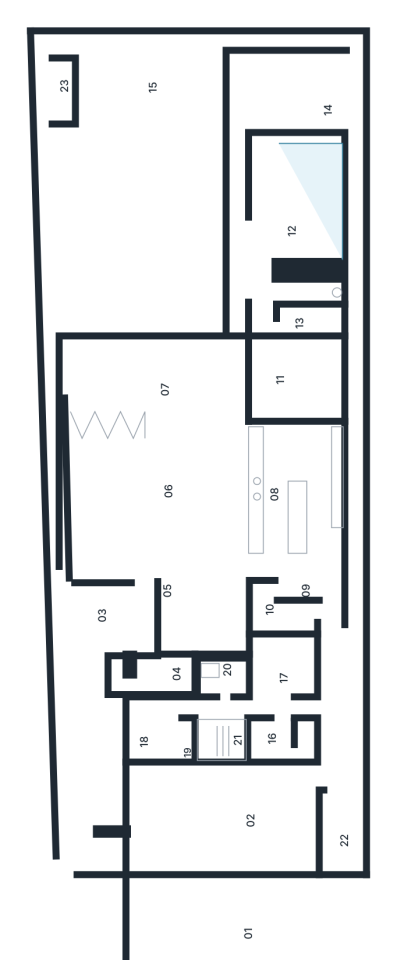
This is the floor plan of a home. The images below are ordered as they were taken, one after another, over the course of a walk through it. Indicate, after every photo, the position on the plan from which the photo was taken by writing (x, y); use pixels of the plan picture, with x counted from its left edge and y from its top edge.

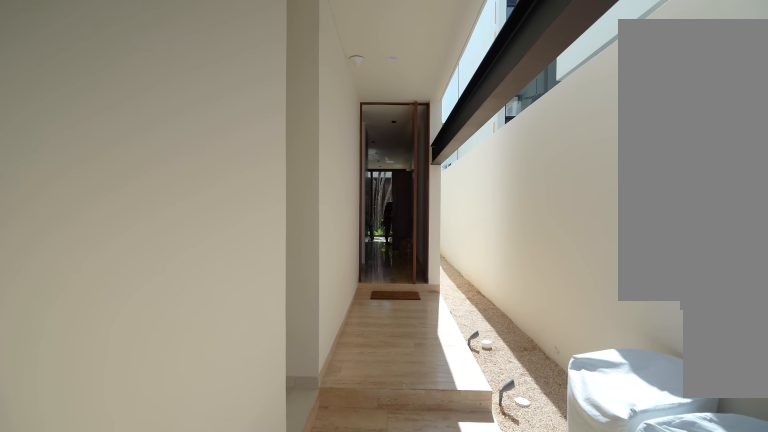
(332, 778)
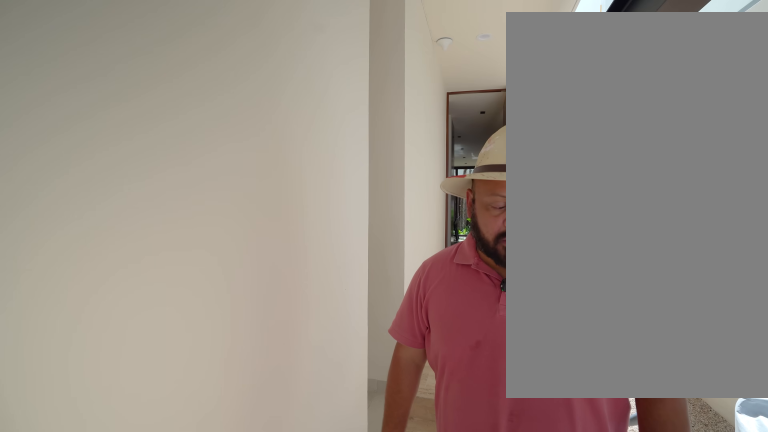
(333, 732)
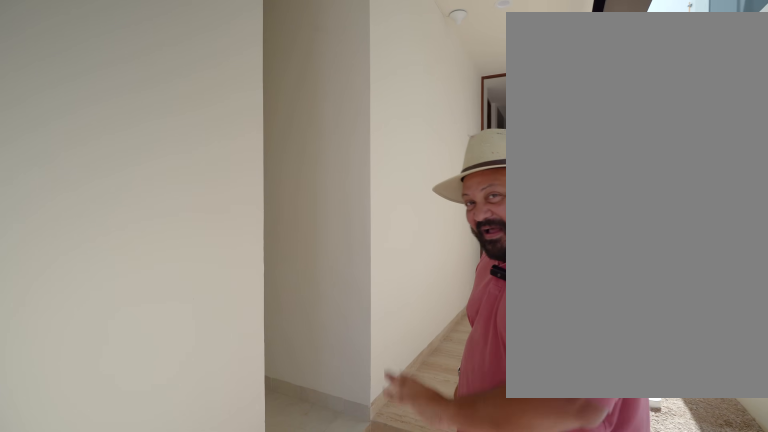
(333, 732)
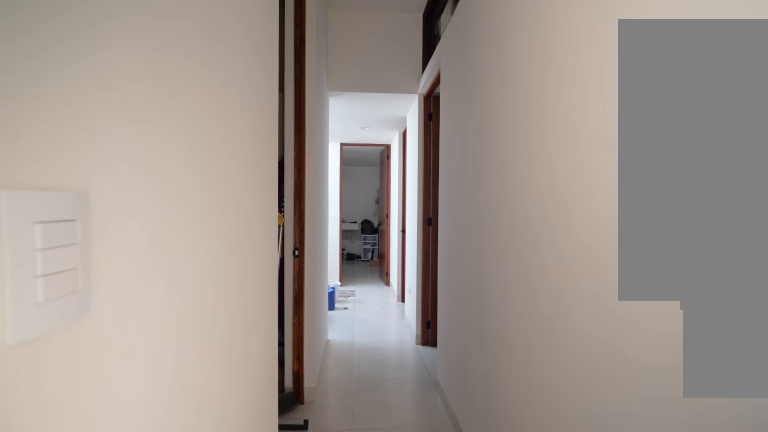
(323, 707)
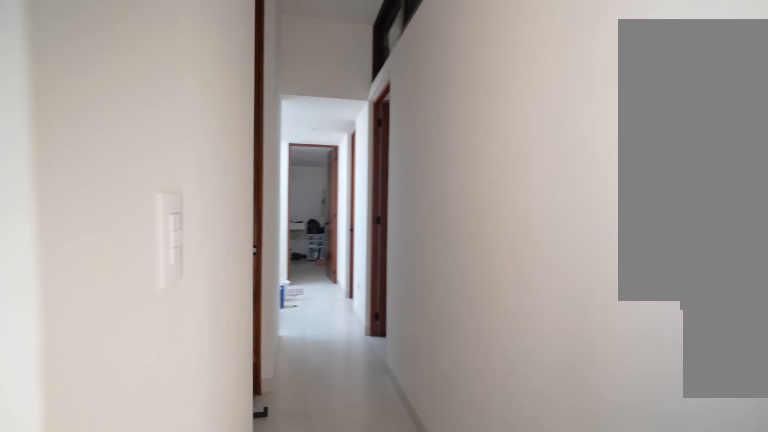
(323, 707)
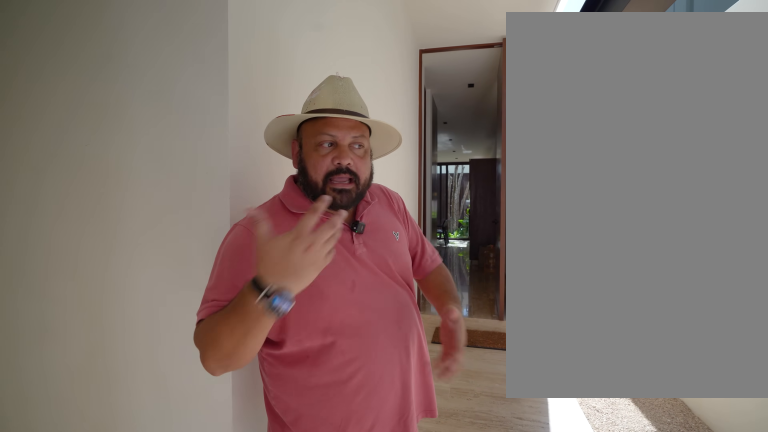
(329, 704)
